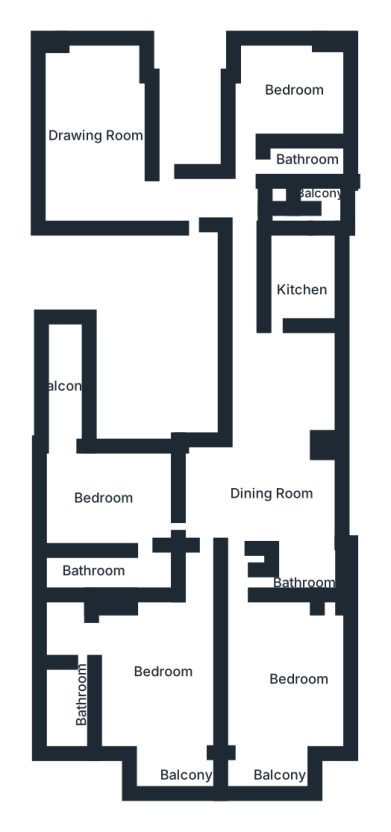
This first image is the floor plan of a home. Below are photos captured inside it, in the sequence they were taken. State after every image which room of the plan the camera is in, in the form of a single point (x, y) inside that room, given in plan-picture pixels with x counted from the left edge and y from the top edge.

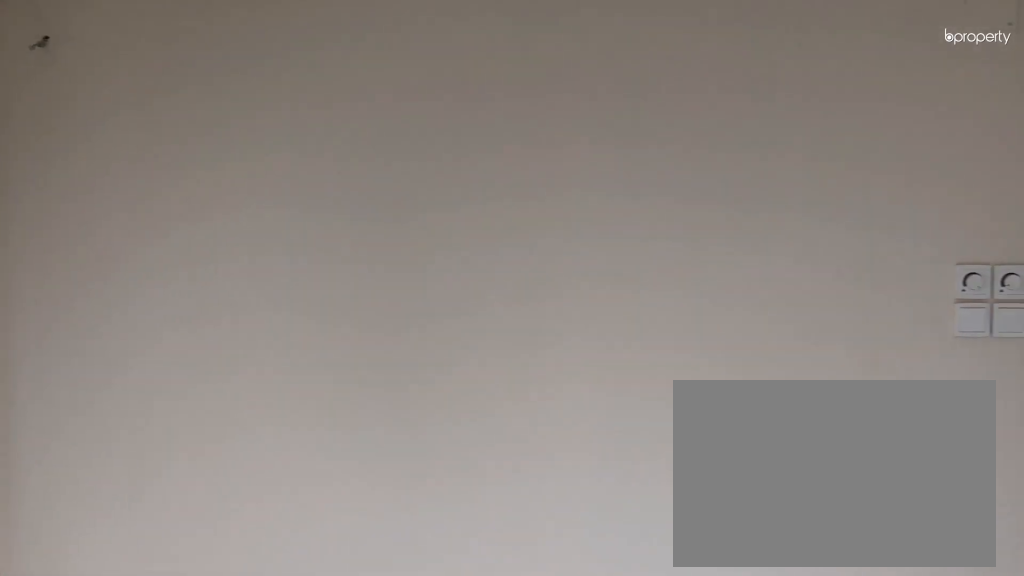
(97, 157)
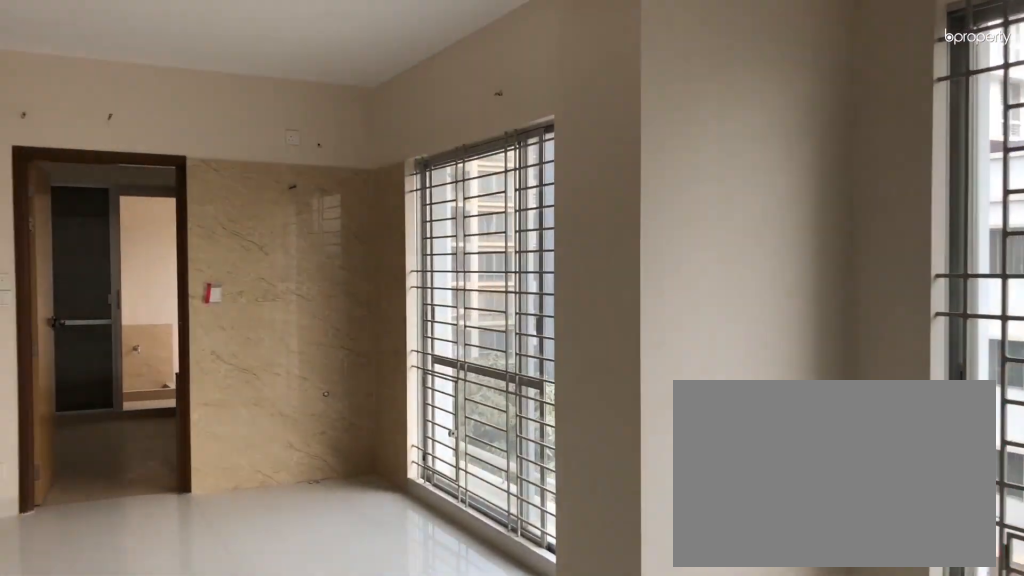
(255, 455)
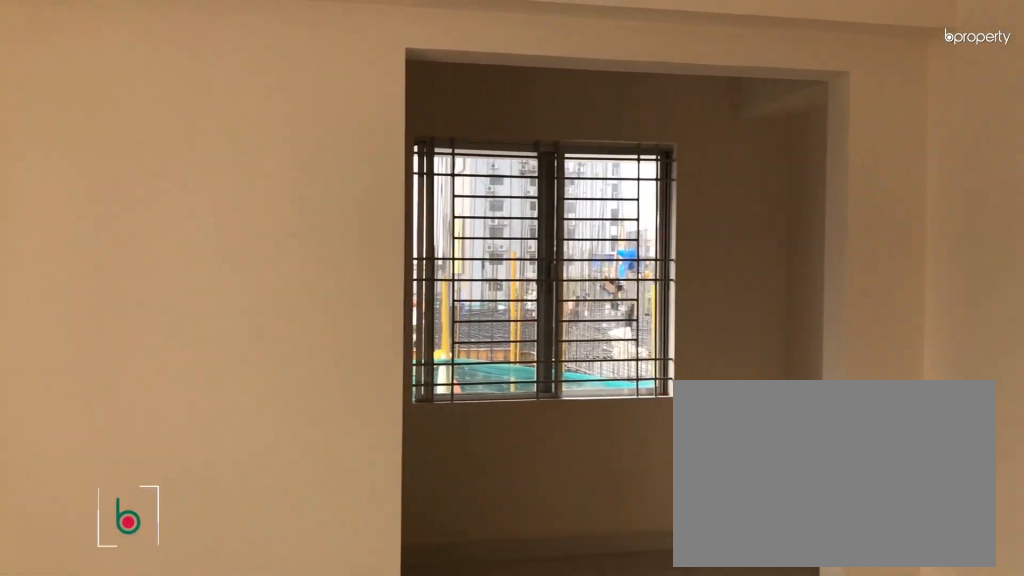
(152, 700)
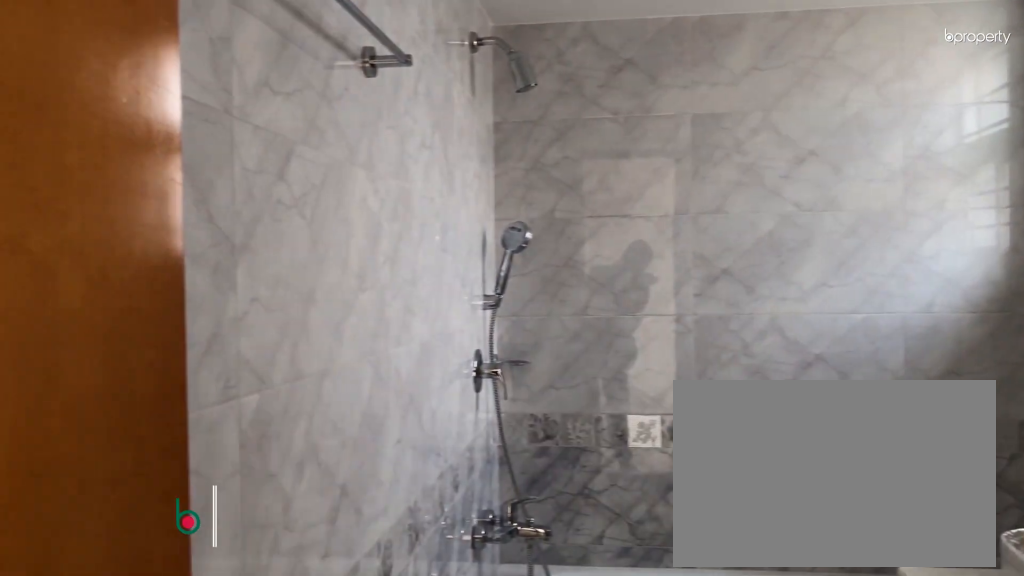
(81, 703)
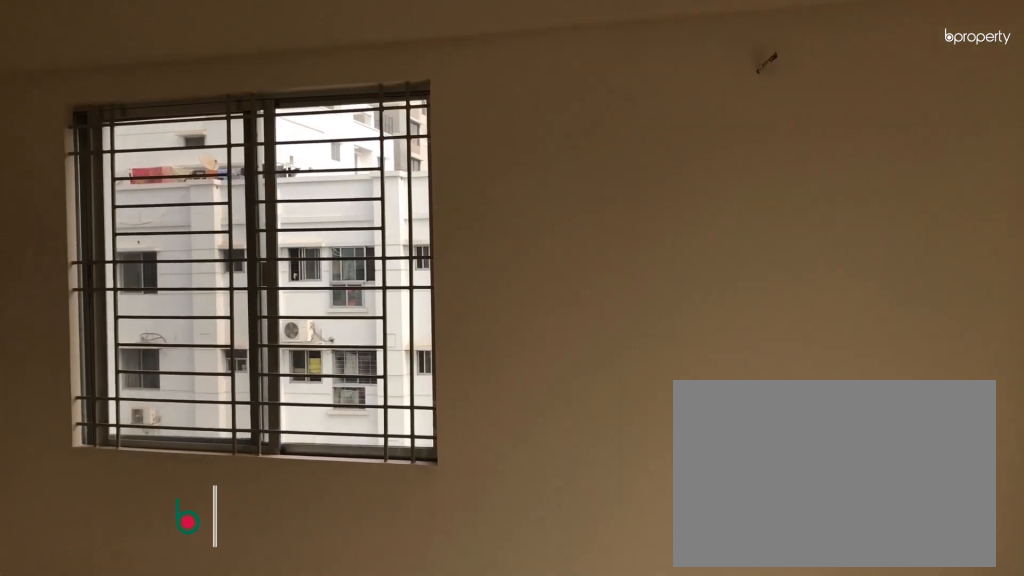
(271, 687)
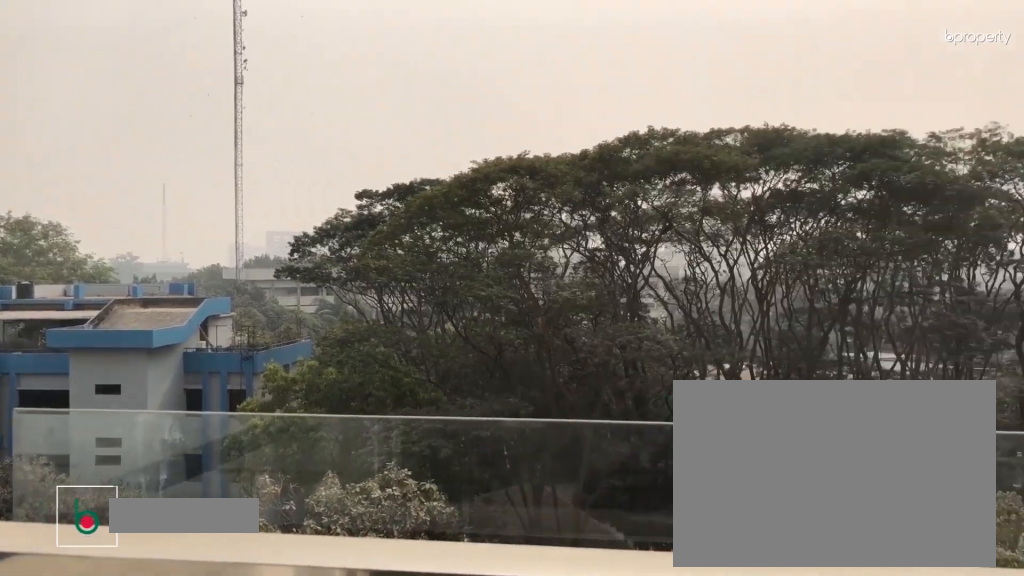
(264, 768)
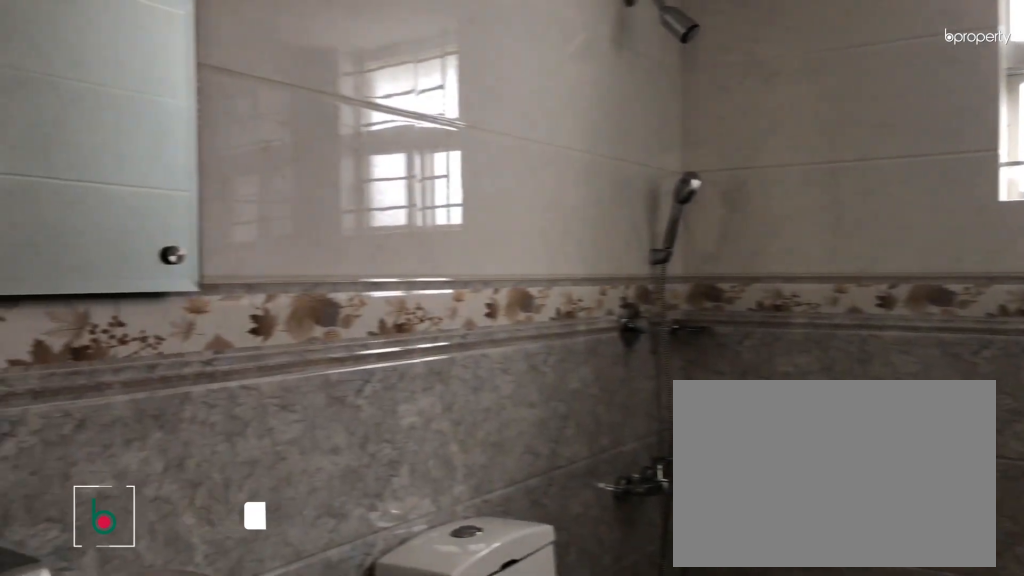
(292, 577)
